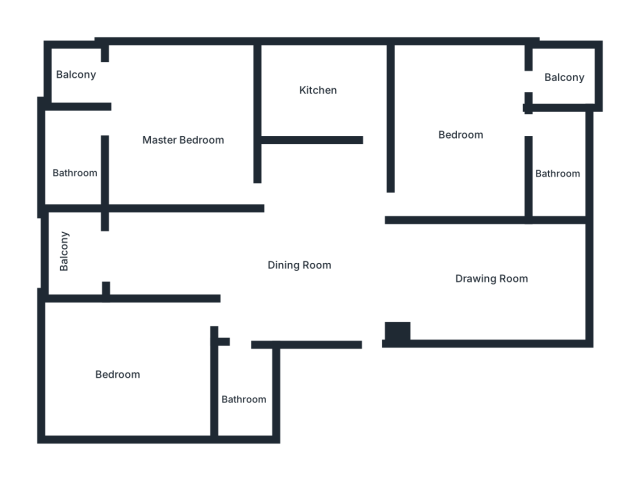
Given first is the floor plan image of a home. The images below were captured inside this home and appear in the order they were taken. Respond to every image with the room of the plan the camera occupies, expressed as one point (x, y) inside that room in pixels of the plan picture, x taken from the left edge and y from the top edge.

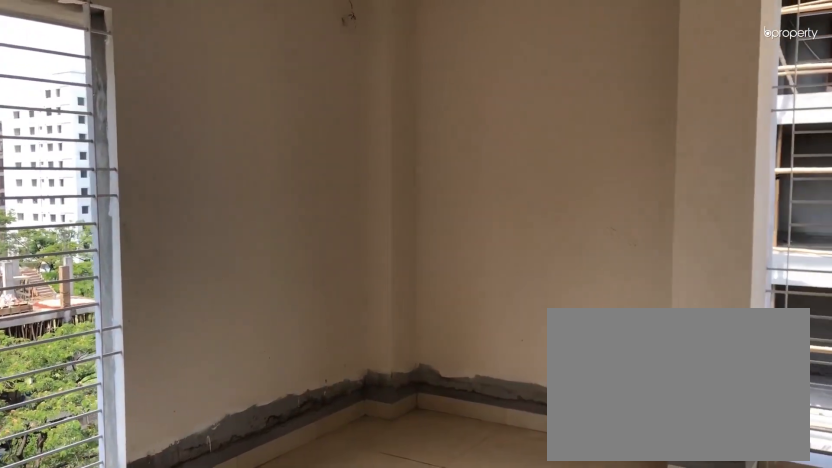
(132, 359)
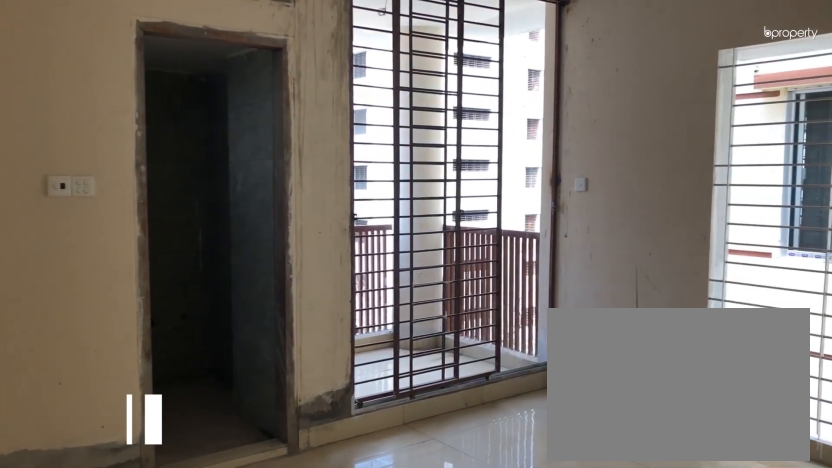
(182, 126)
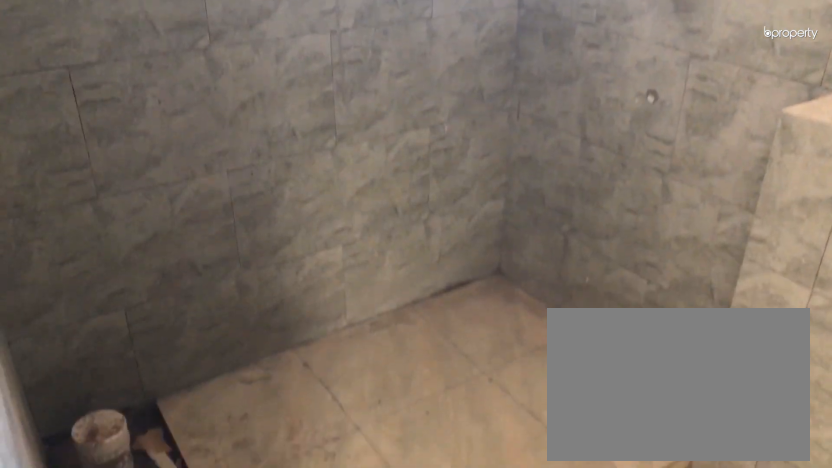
(75, 155)
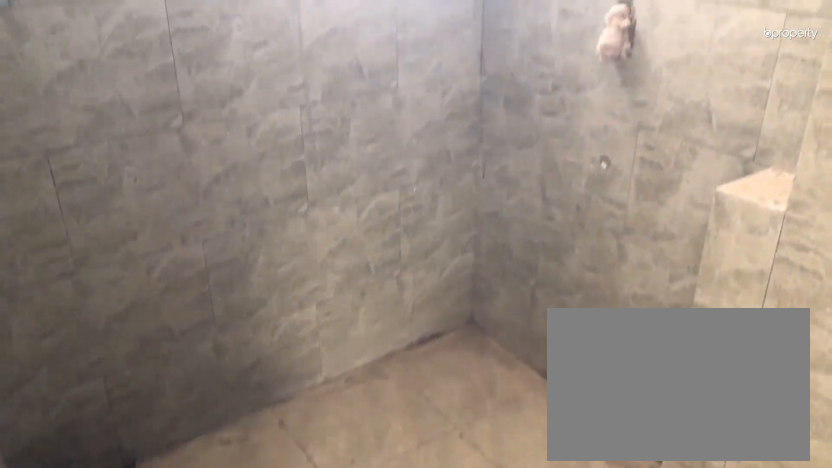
(75, 155)
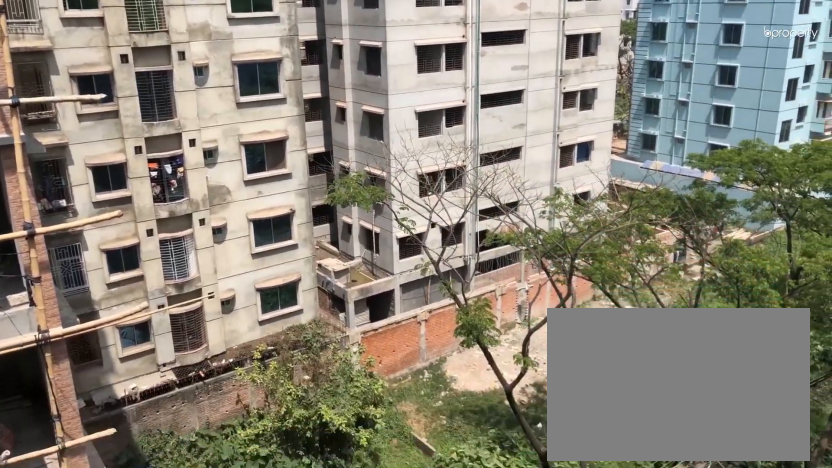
(80, 75)
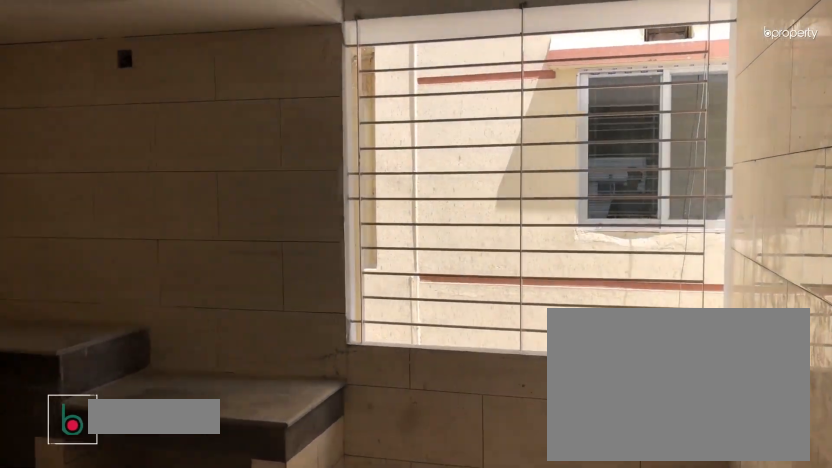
(314, 86)
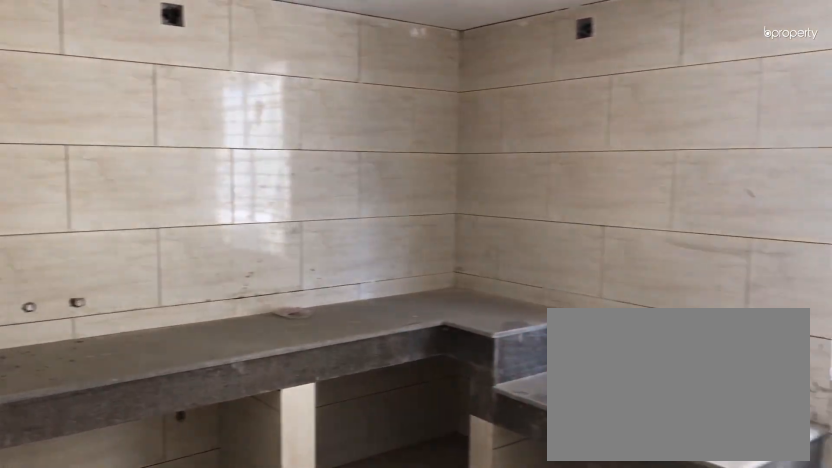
(314, 86)
